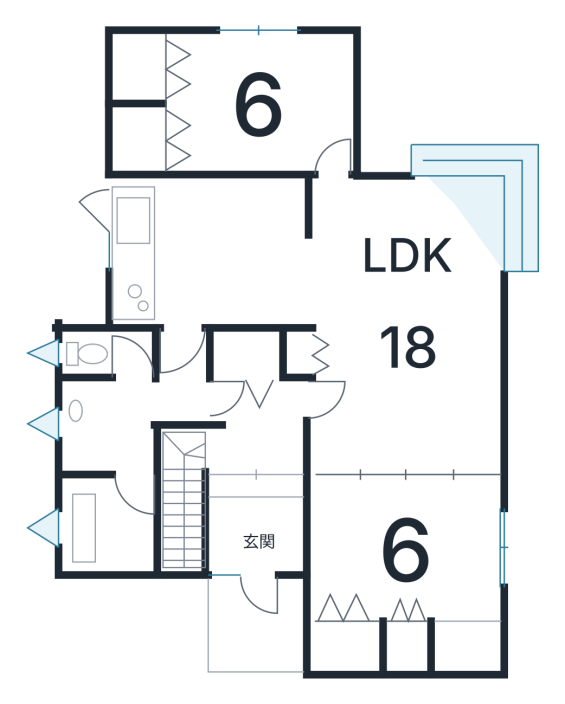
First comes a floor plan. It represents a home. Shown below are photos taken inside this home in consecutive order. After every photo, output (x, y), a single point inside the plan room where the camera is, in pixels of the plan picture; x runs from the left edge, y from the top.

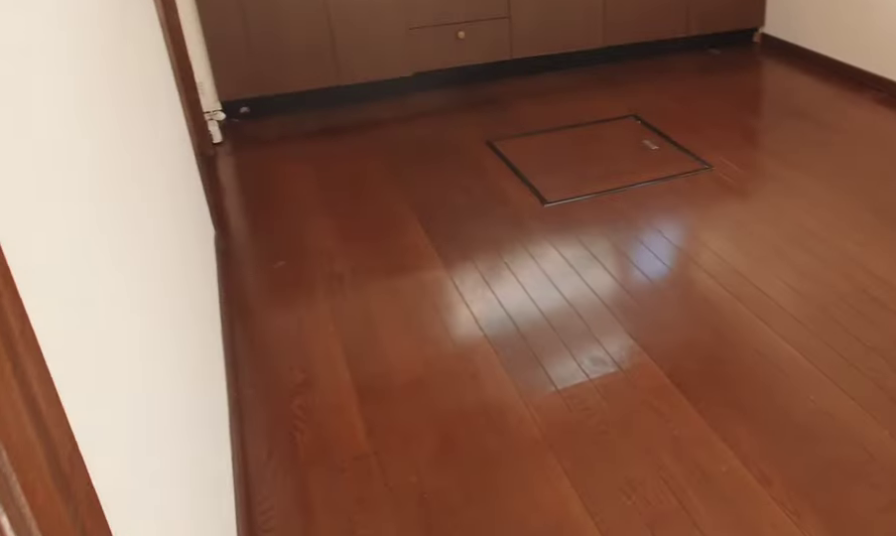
(216, 275)
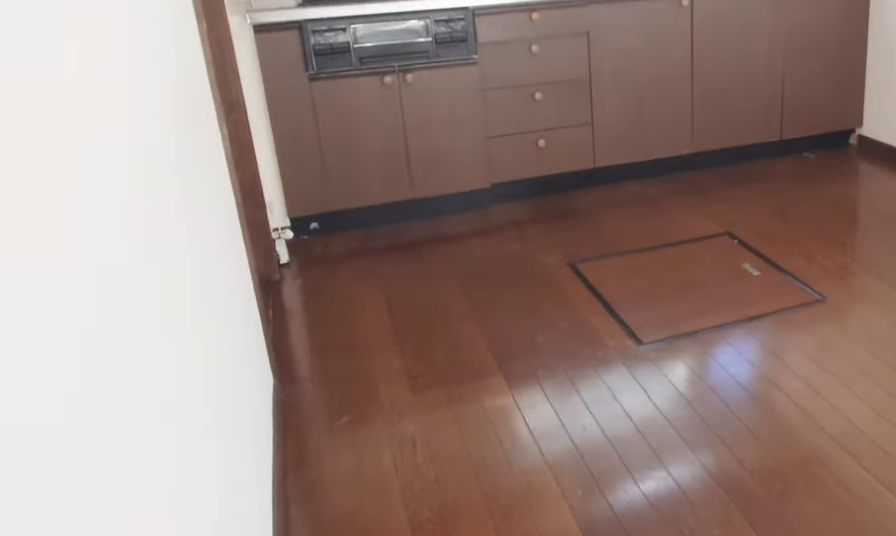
(216, 275)
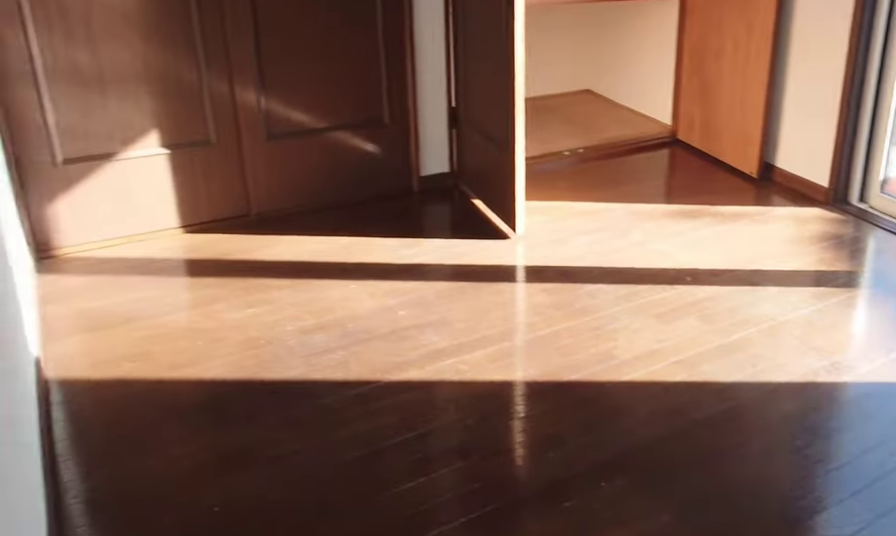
(260, 125)
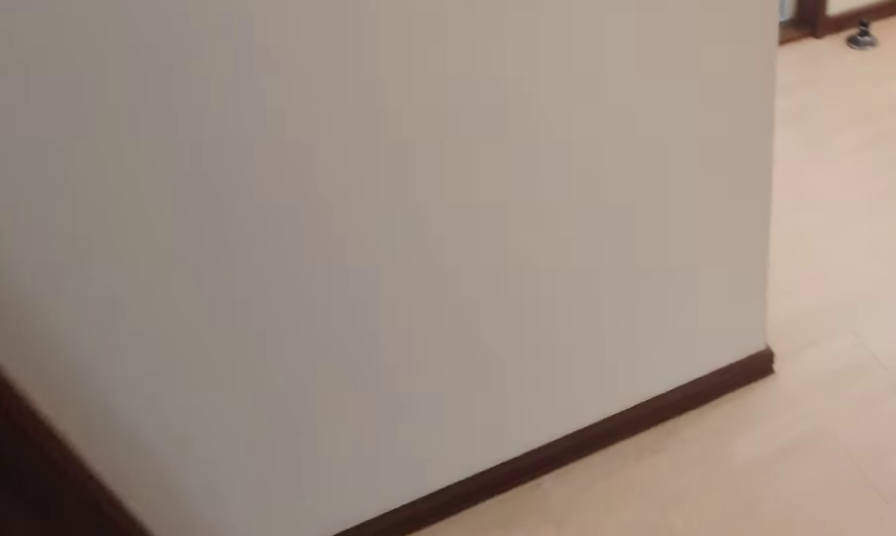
(124, 431)
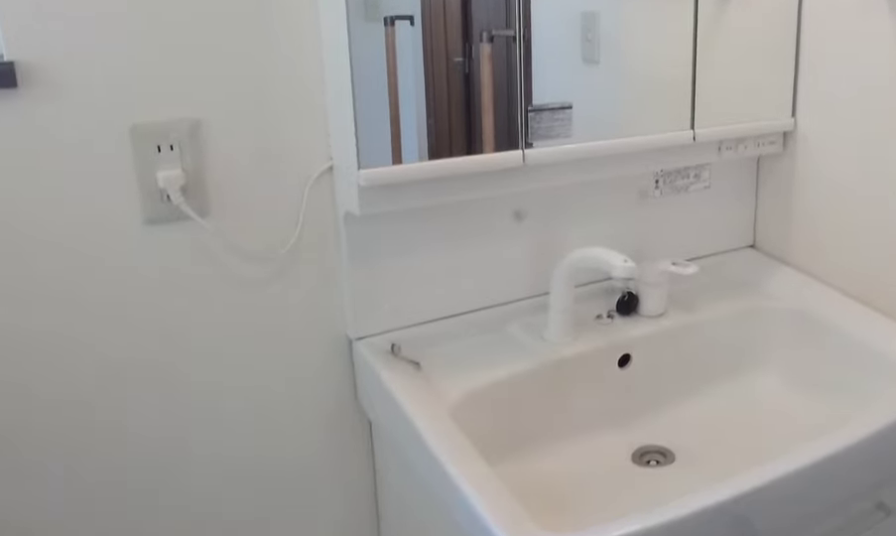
(124, 431)
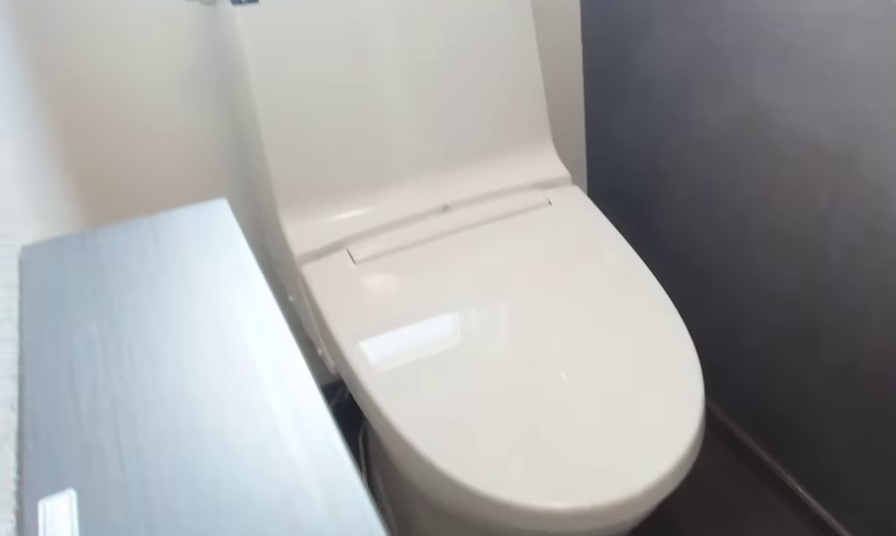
(122, 354)
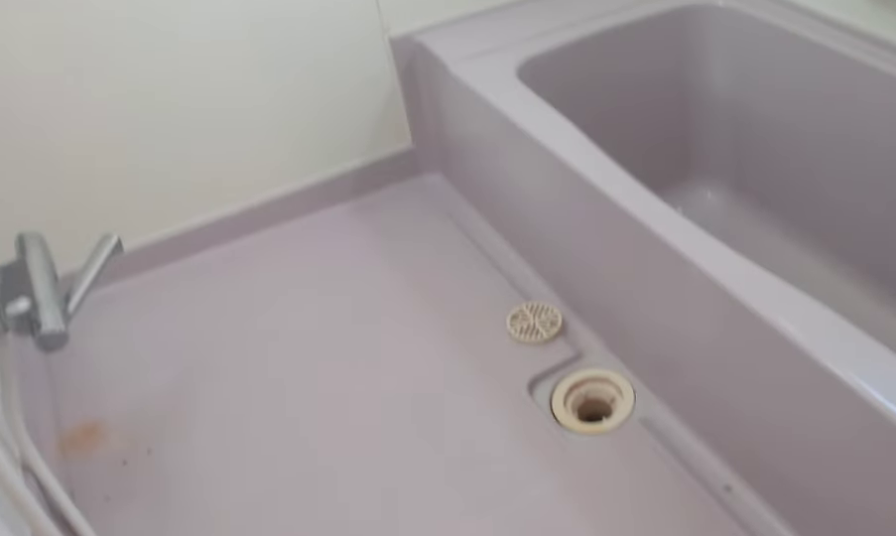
(104, 527)
